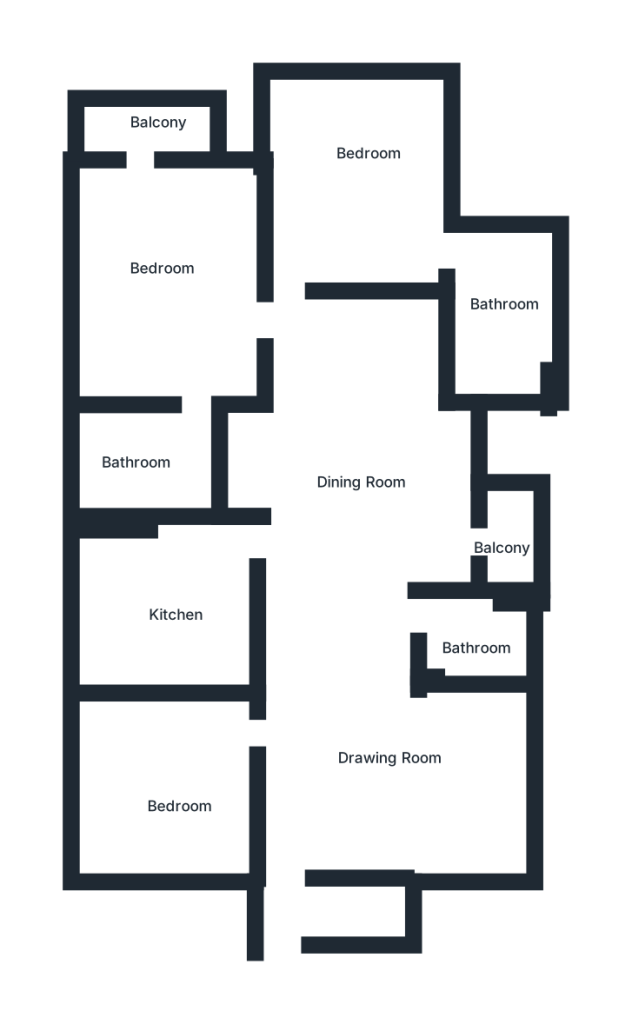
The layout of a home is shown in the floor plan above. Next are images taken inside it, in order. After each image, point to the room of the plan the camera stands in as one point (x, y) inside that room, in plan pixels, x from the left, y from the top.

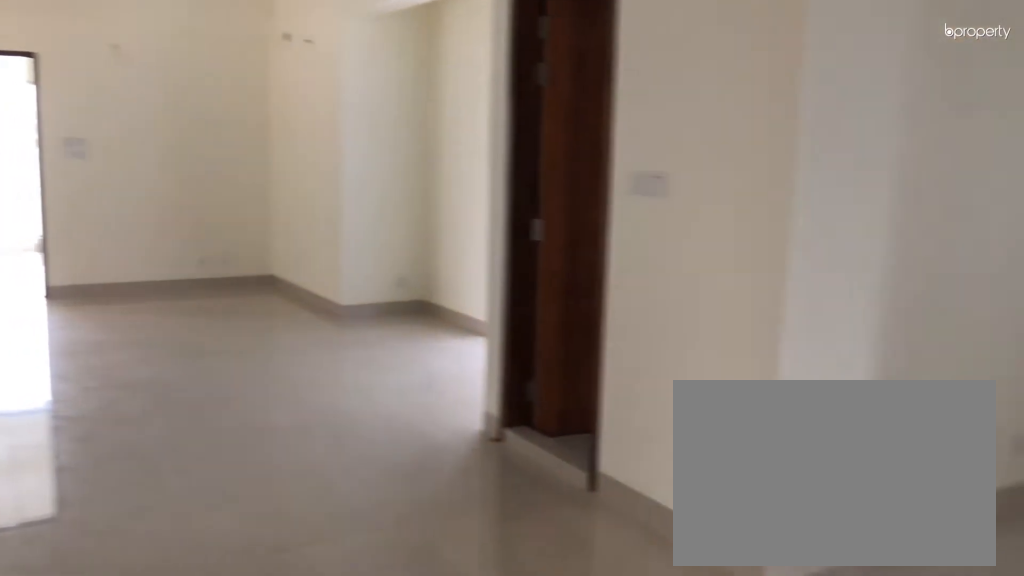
(344, 757)
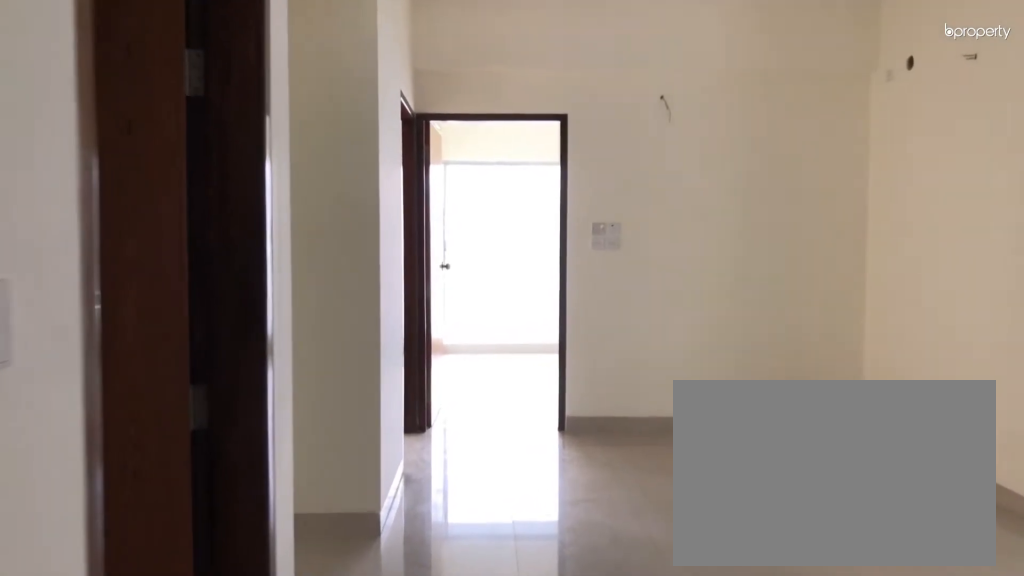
(344, 512)
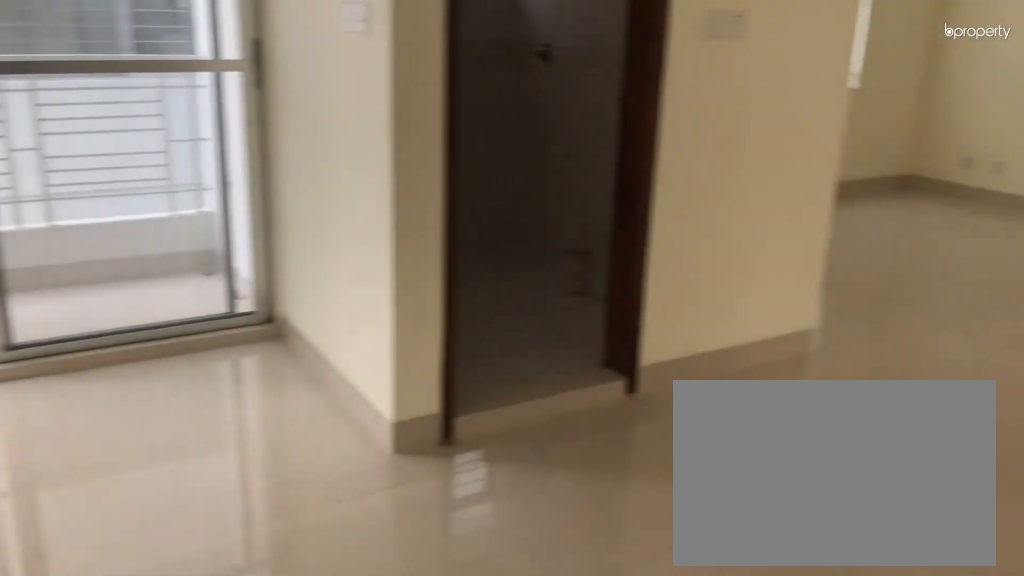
(344, 512)
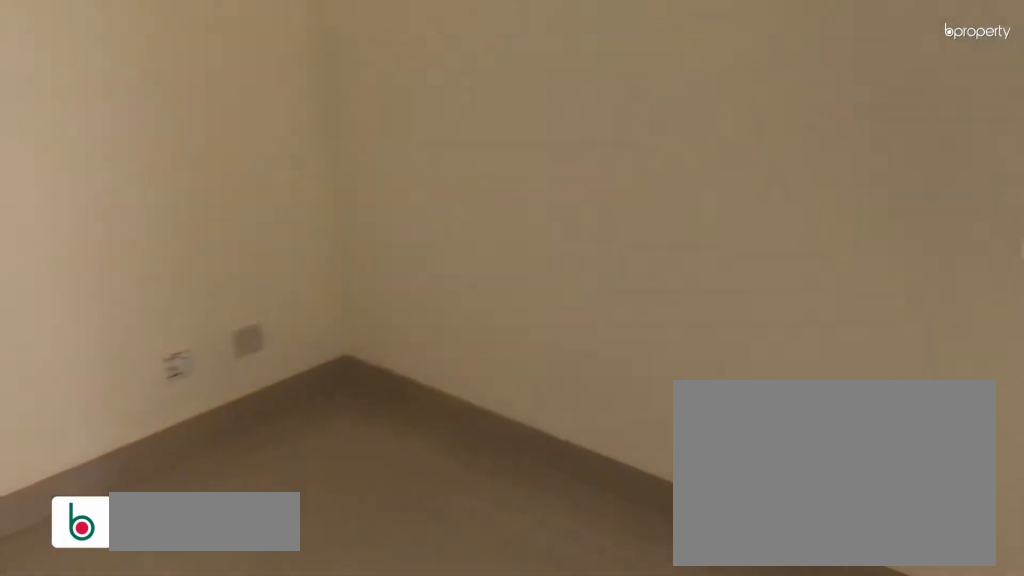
(189, 775)
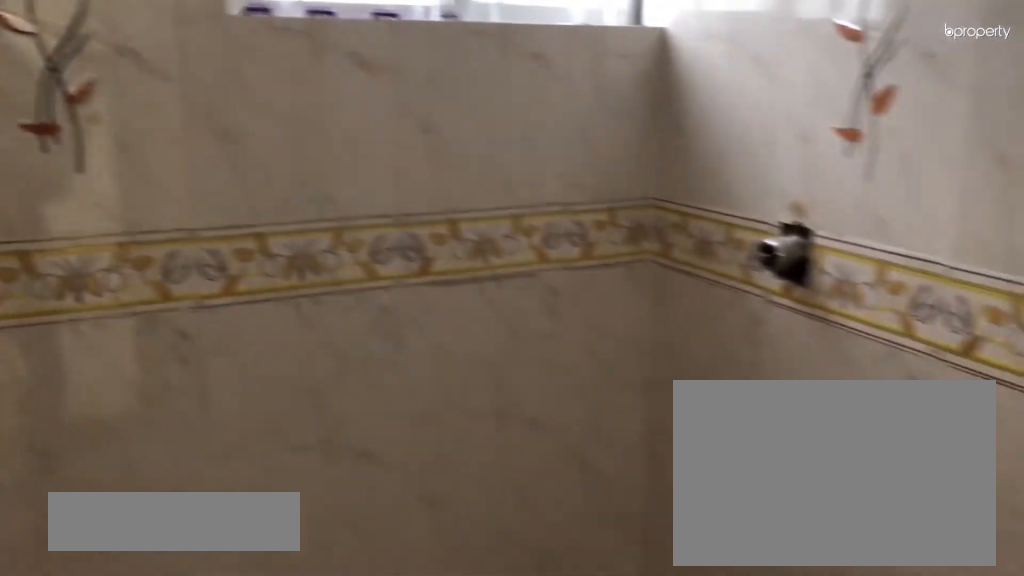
(480, 635)
